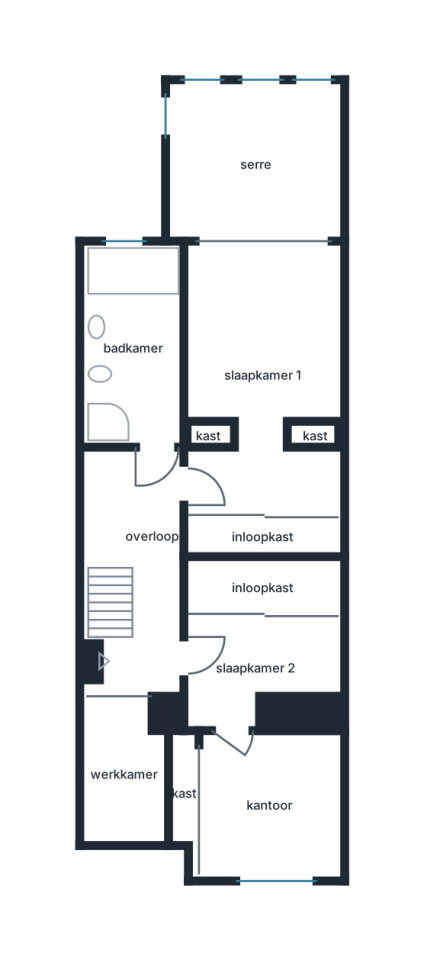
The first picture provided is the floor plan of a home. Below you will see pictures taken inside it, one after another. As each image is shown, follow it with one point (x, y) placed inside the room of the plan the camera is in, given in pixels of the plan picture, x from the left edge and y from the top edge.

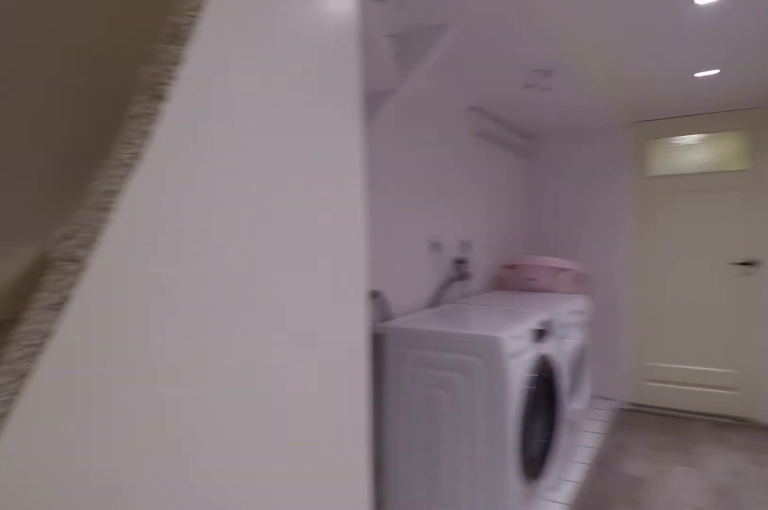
(142, 584)
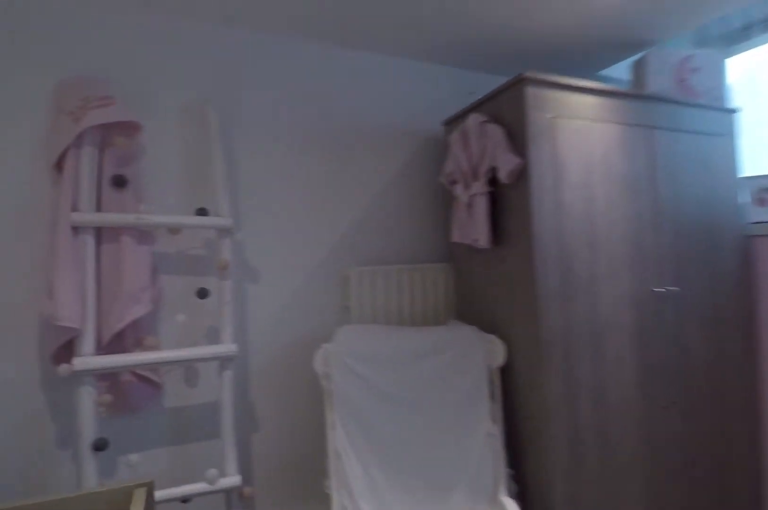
(269, 806)
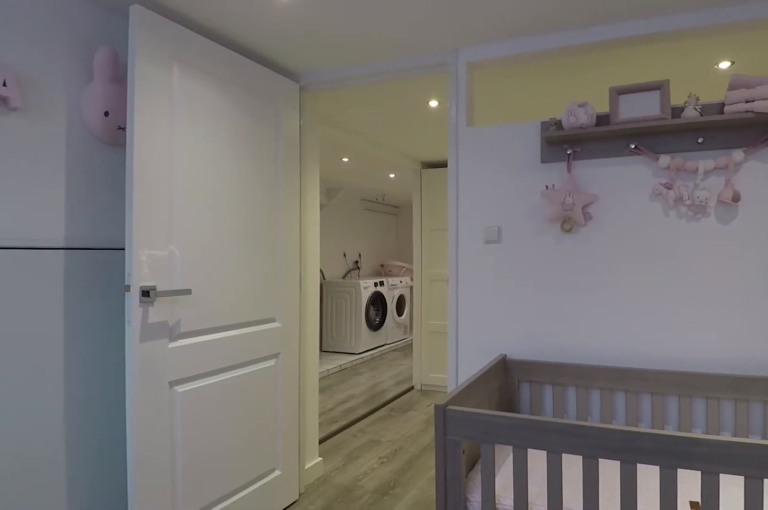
(269, 806)
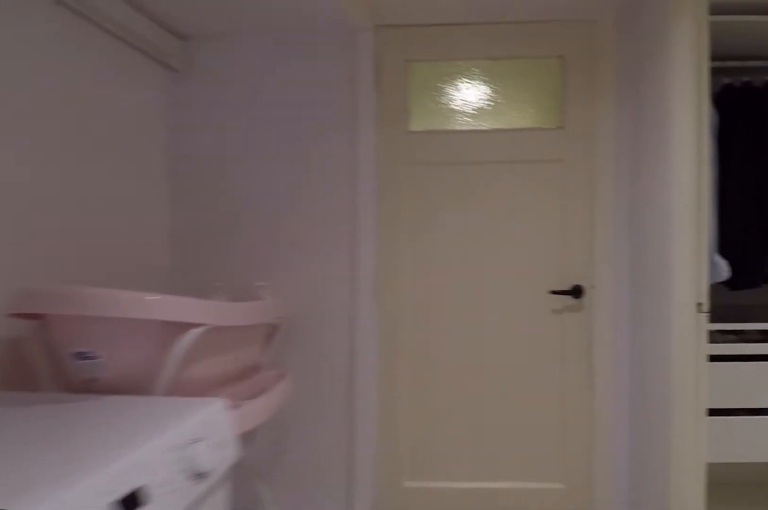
(143, 583)
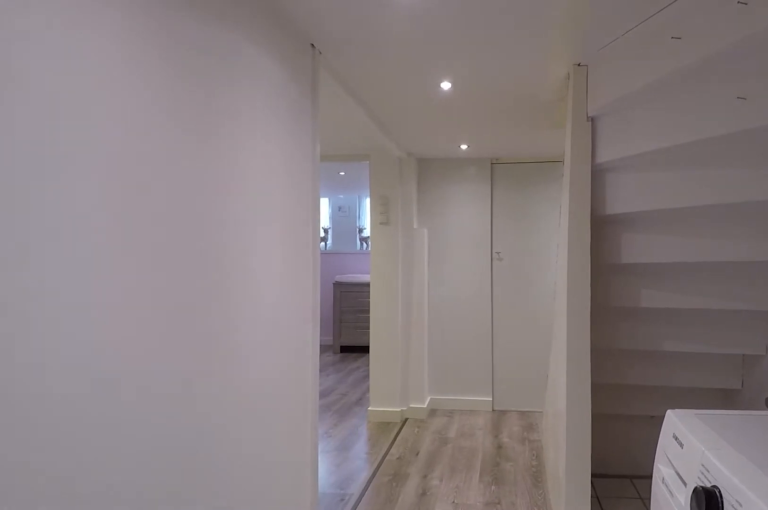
(143, 584)
